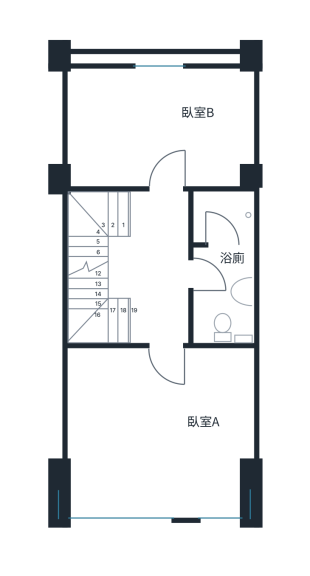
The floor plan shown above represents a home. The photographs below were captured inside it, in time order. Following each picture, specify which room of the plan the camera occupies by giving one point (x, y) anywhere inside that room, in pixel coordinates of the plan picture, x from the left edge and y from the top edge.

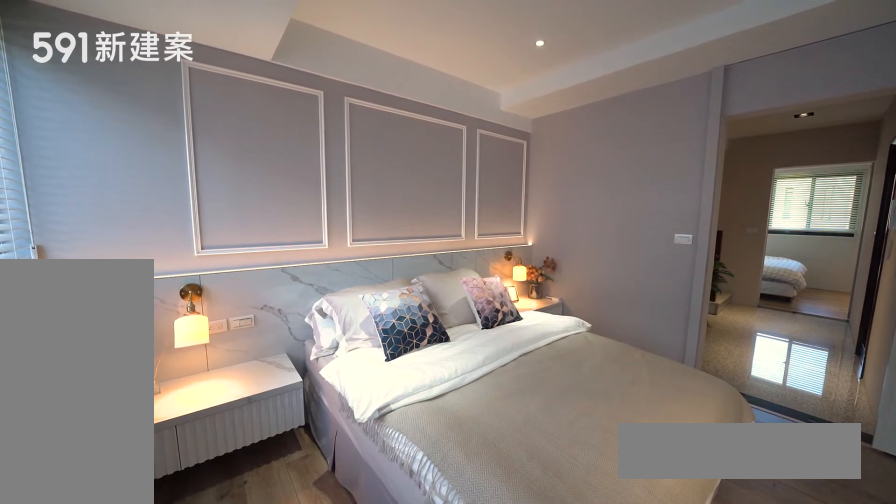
(160, 433)
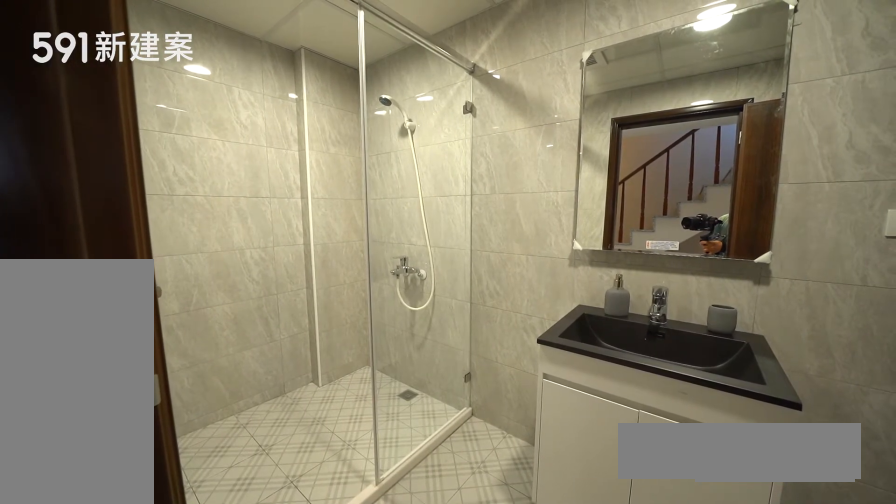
(221, 267)
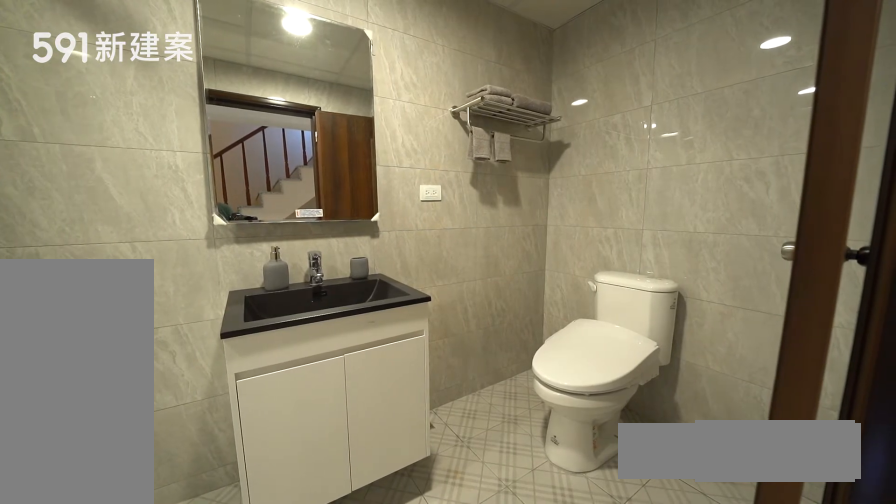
(221, 267)
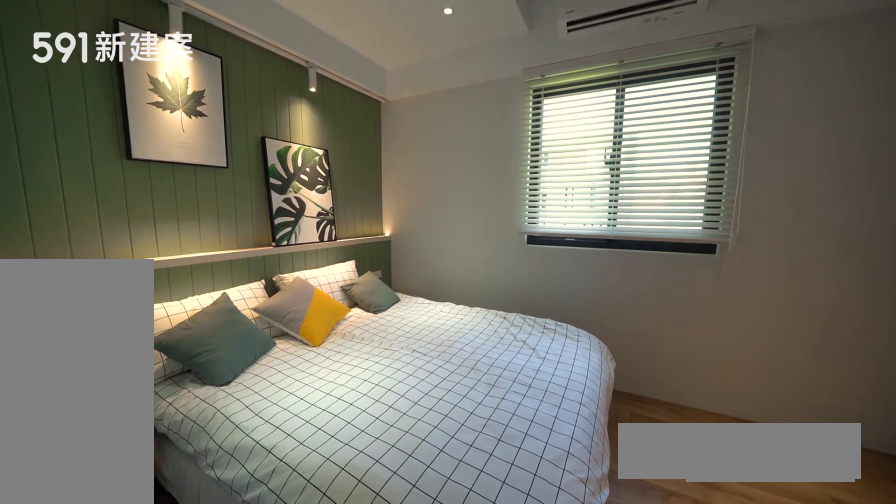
(160, 127)
